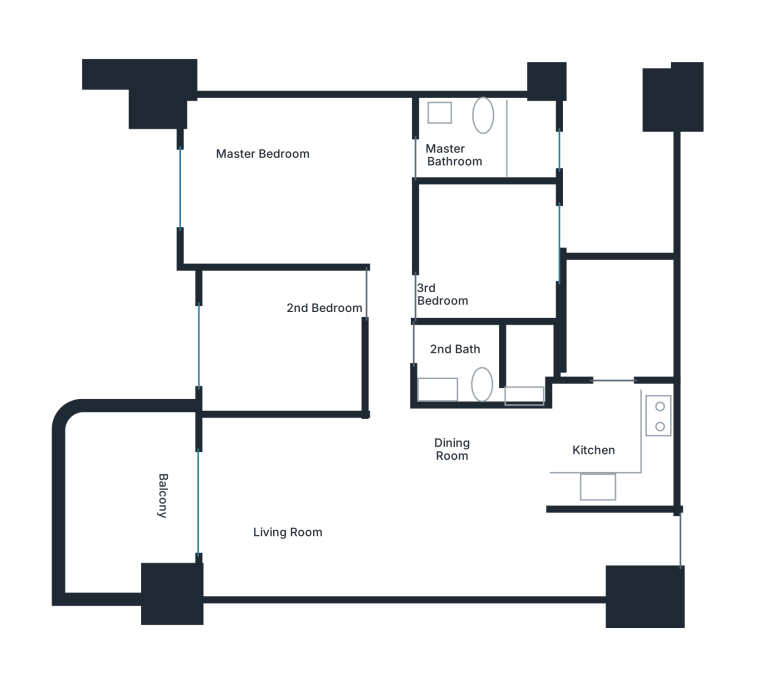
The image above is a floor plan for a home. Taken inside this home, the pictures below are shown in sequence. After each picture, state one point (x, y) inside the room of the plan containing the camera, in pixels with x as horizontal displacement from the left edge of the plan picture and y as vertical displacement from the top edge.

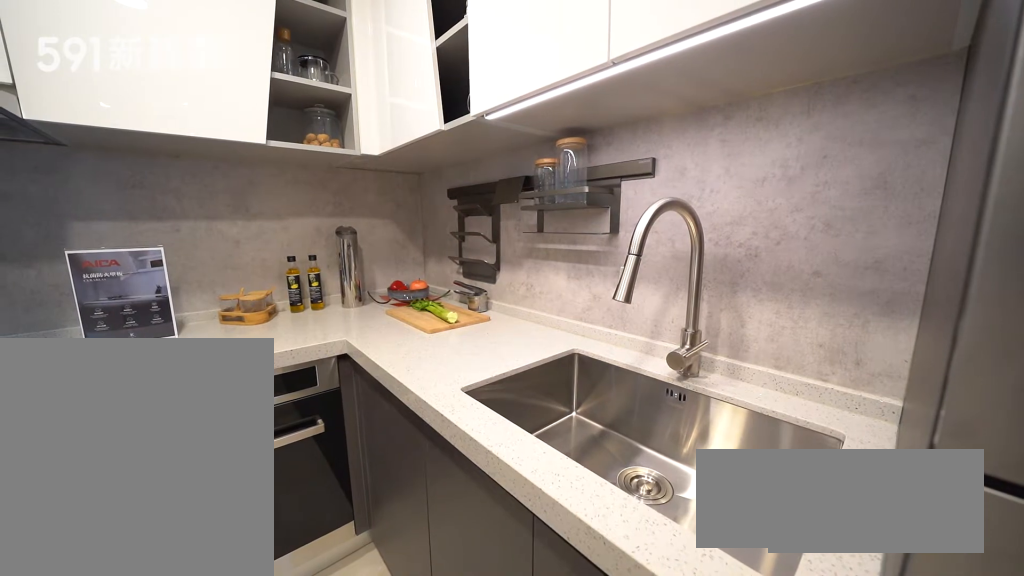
(616, 446)
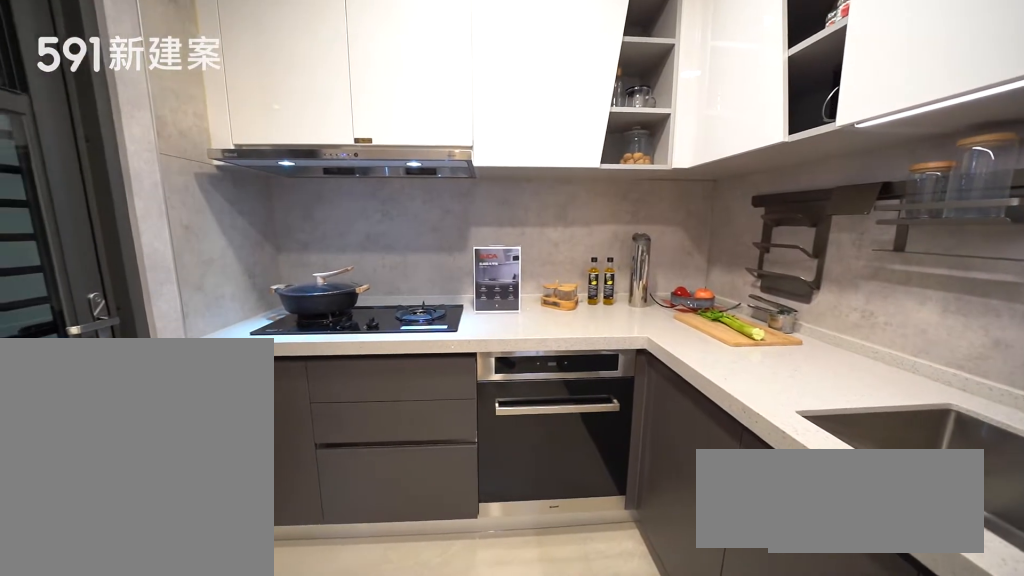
(616, 446)
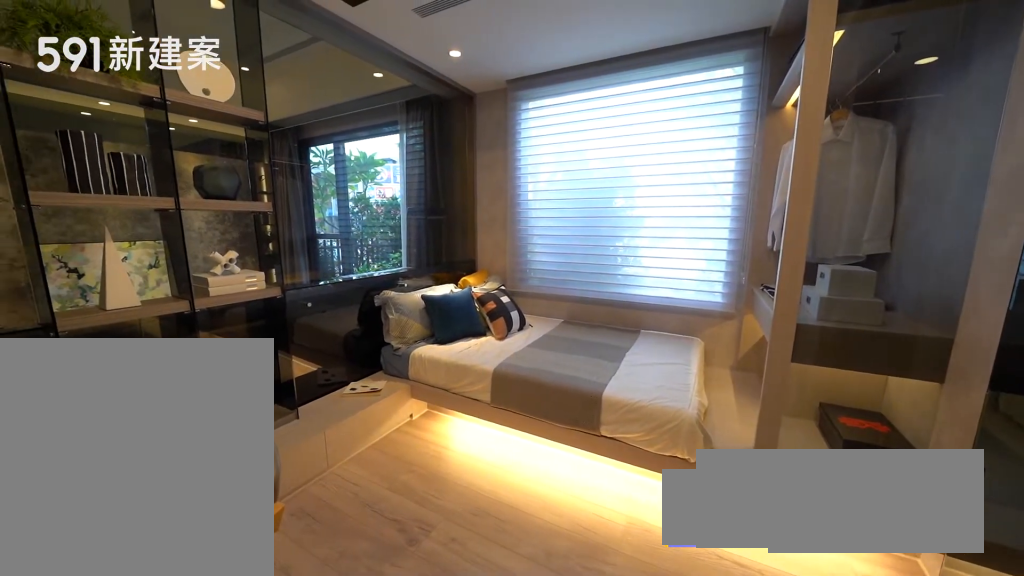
(278, 343)
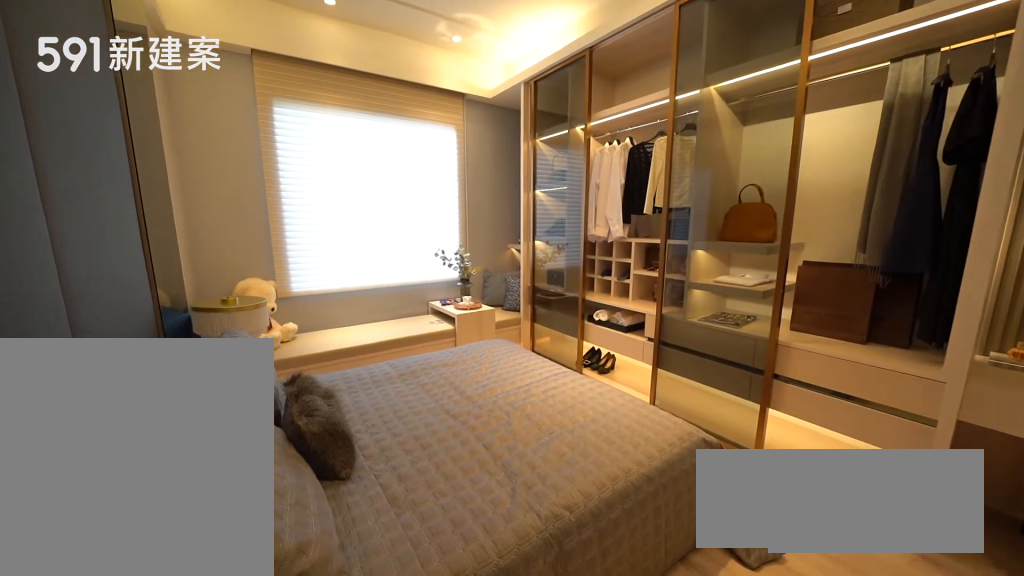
(296, 176)
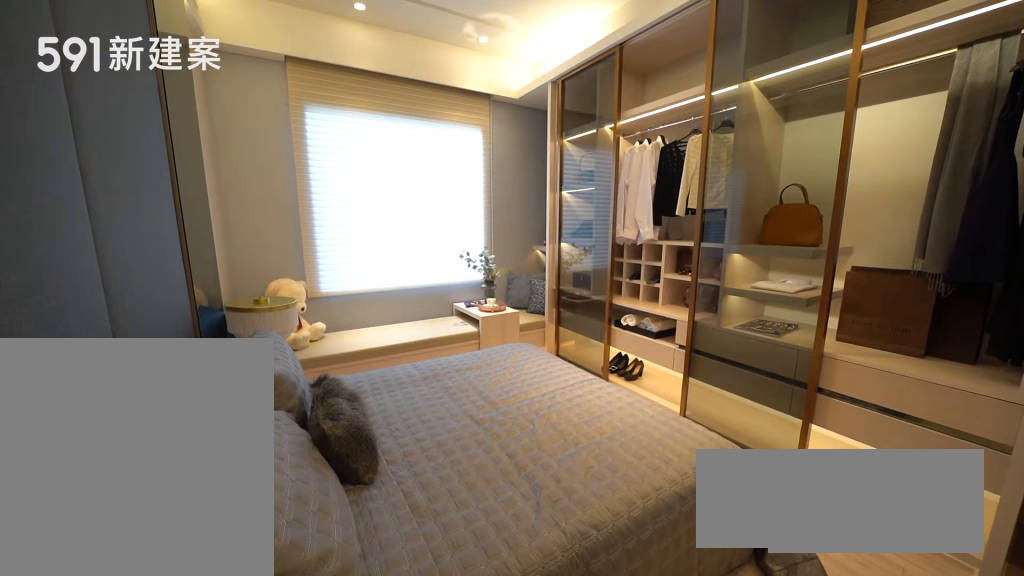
(296, 176)
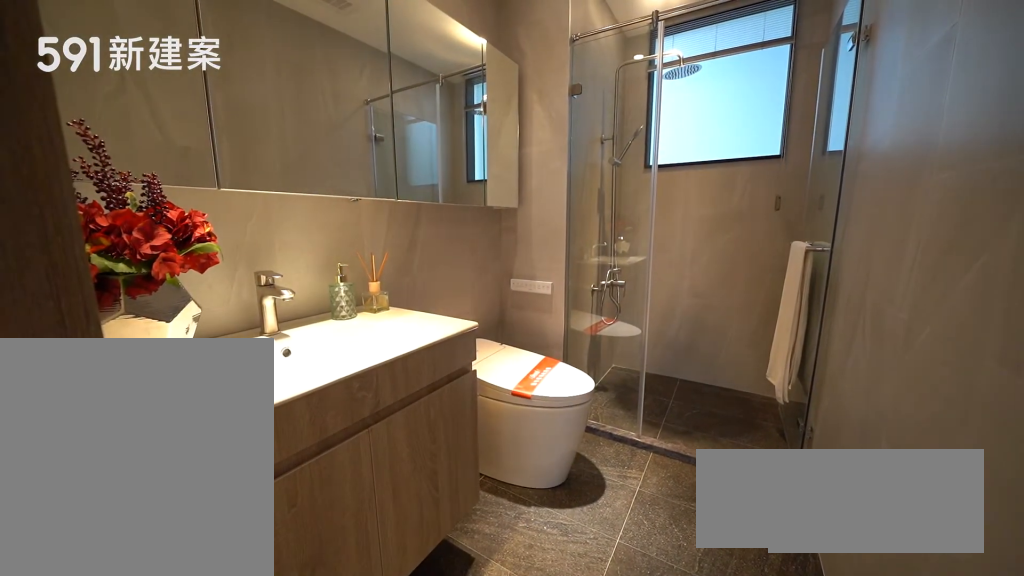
(492, 140)
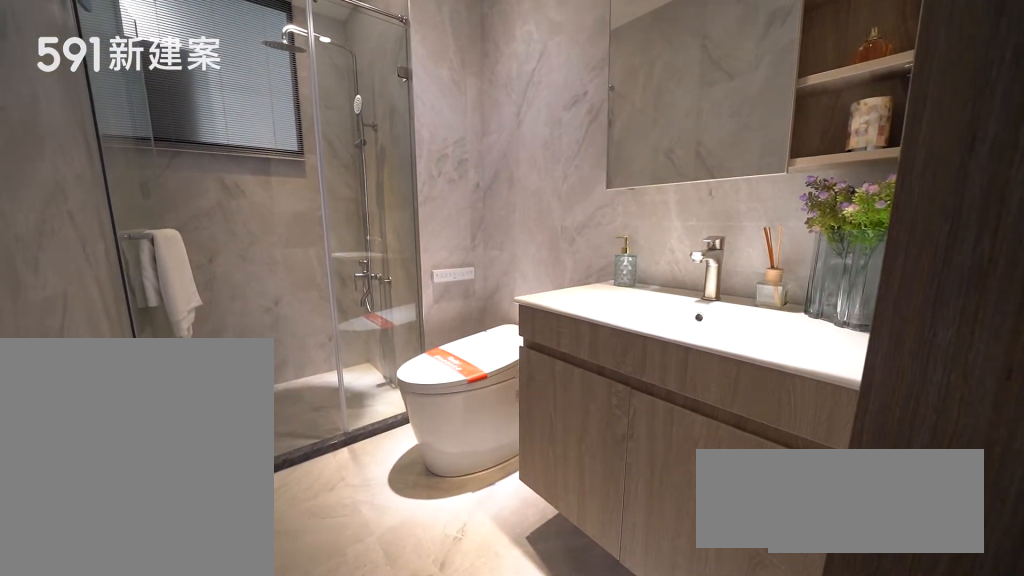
(488, 366)
